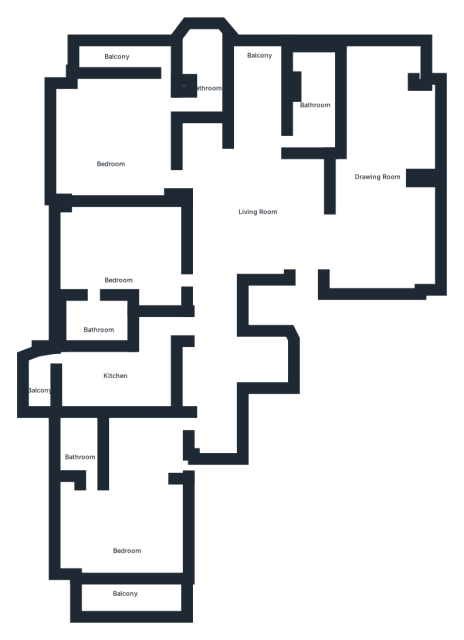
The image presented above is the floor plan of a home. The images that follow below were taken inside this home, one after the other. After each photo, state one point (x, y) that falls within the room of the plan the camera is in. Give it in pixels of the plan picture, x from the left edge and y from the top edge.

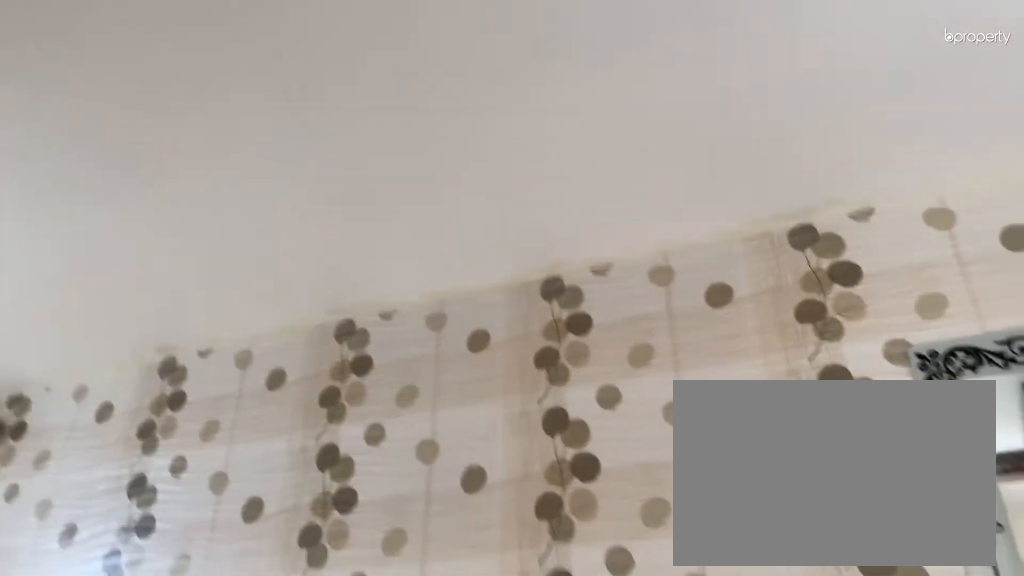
(316, 100)
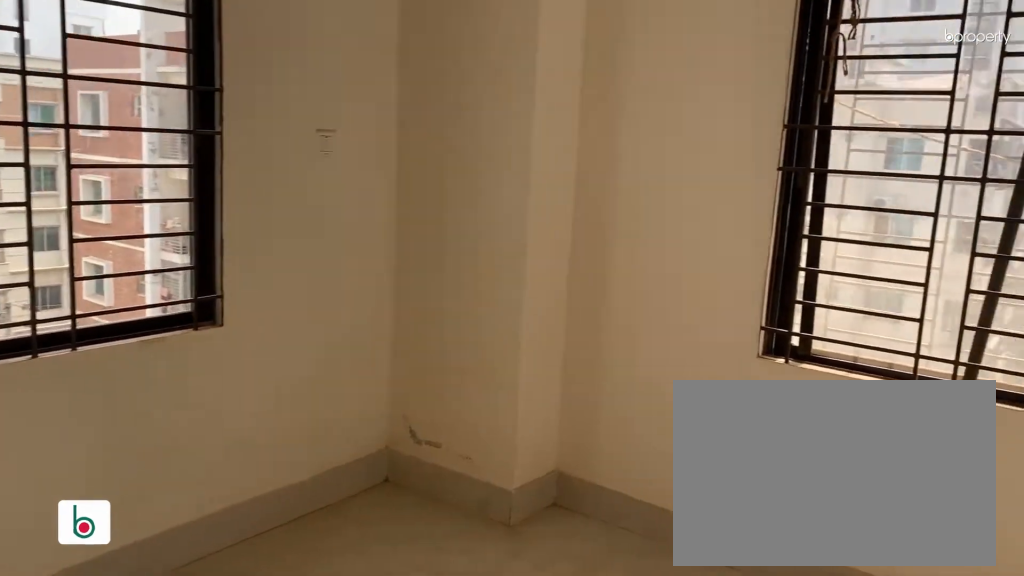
(114, 151)
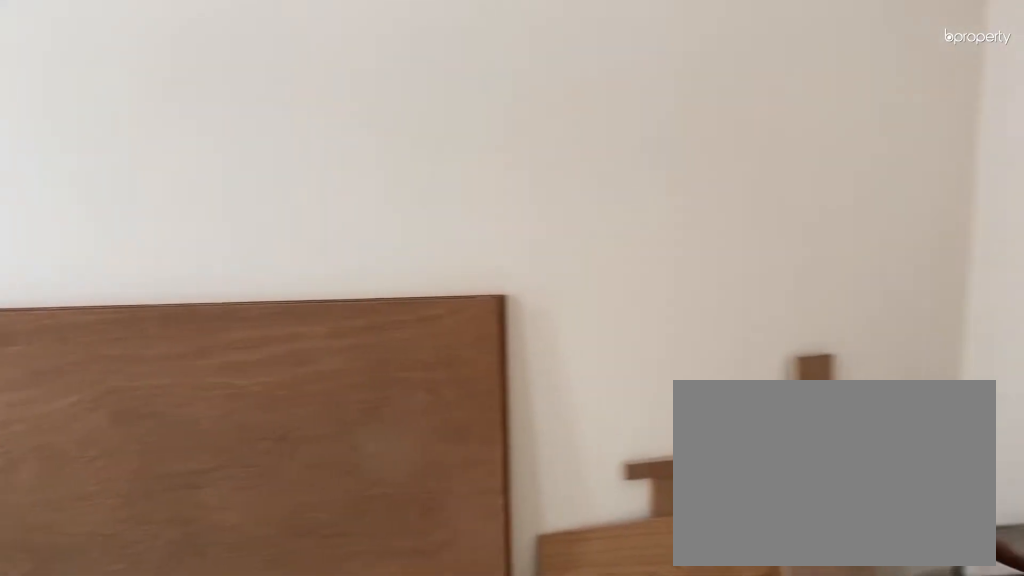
(118, 261)
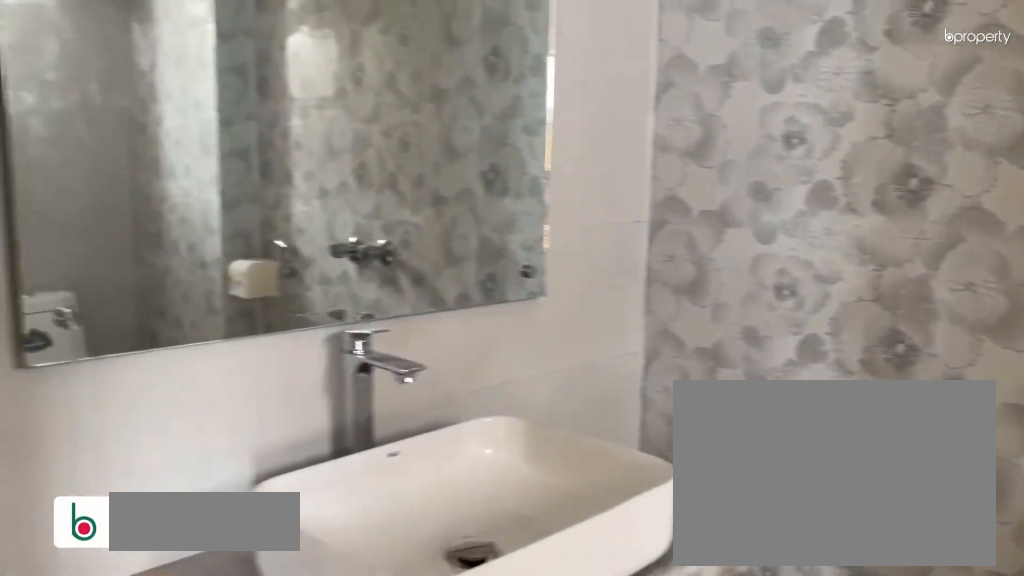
(95, 324)
